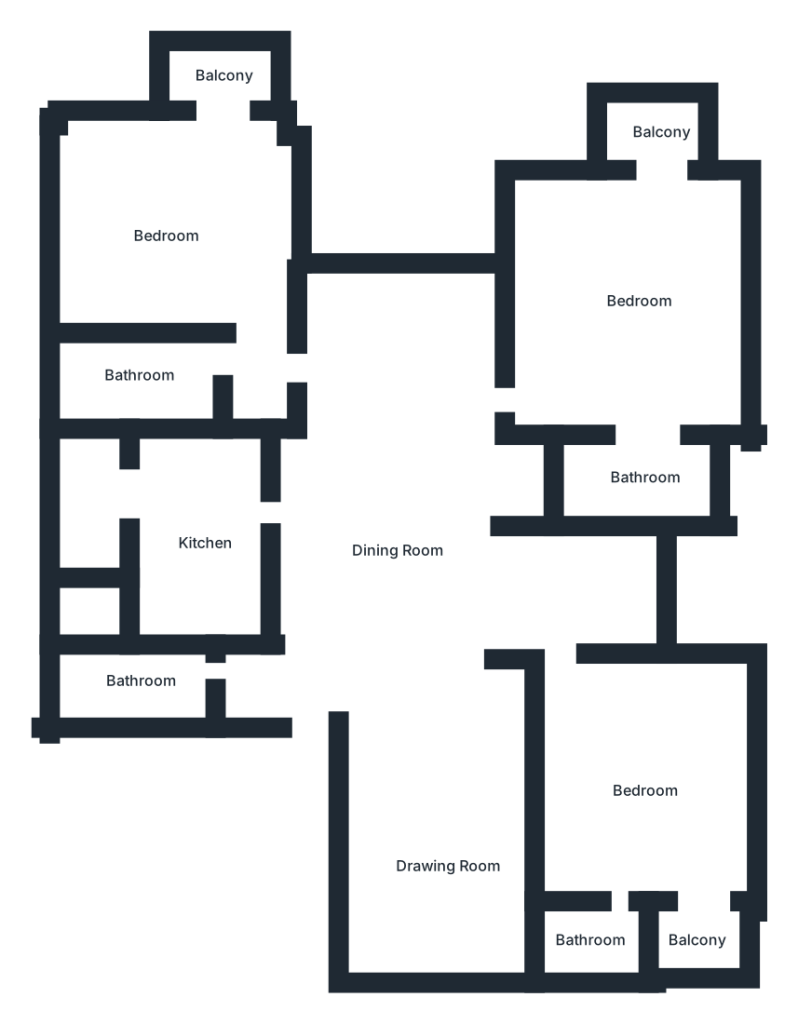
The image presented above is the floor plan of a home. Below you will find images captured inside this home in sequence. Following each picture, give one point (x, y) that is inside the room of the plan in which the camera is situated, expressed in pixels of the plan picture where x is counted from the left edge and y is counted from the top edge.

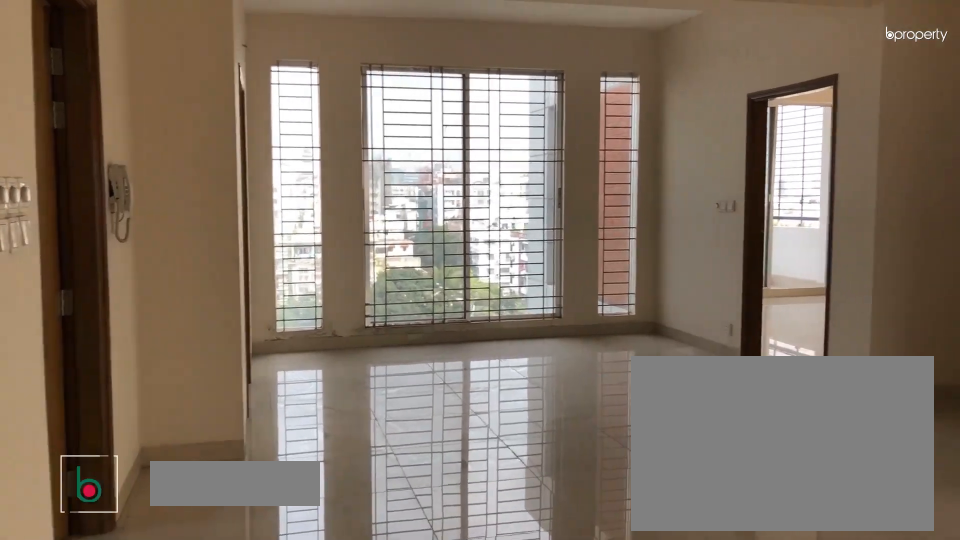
(395, 521)
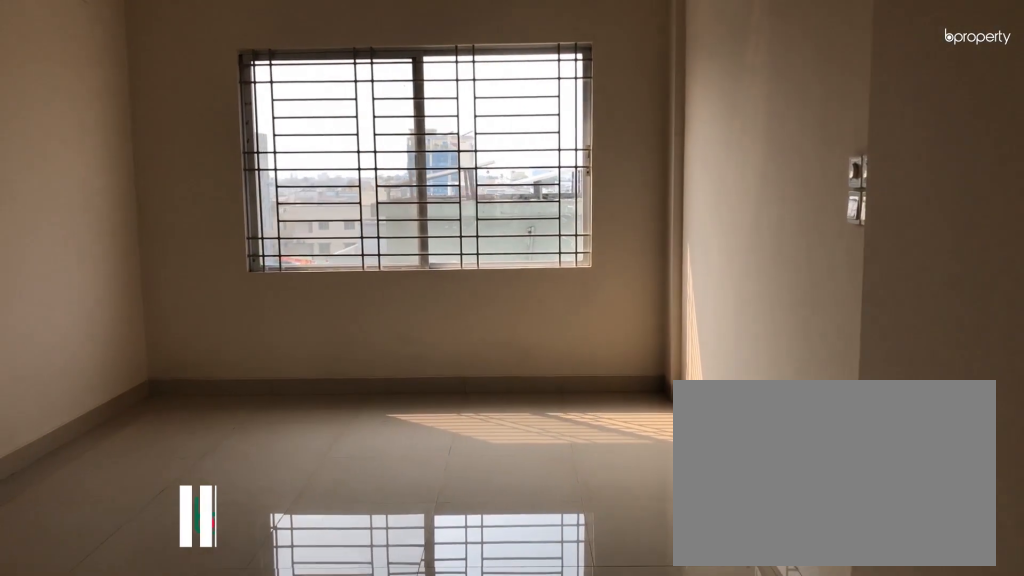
(453, 893)
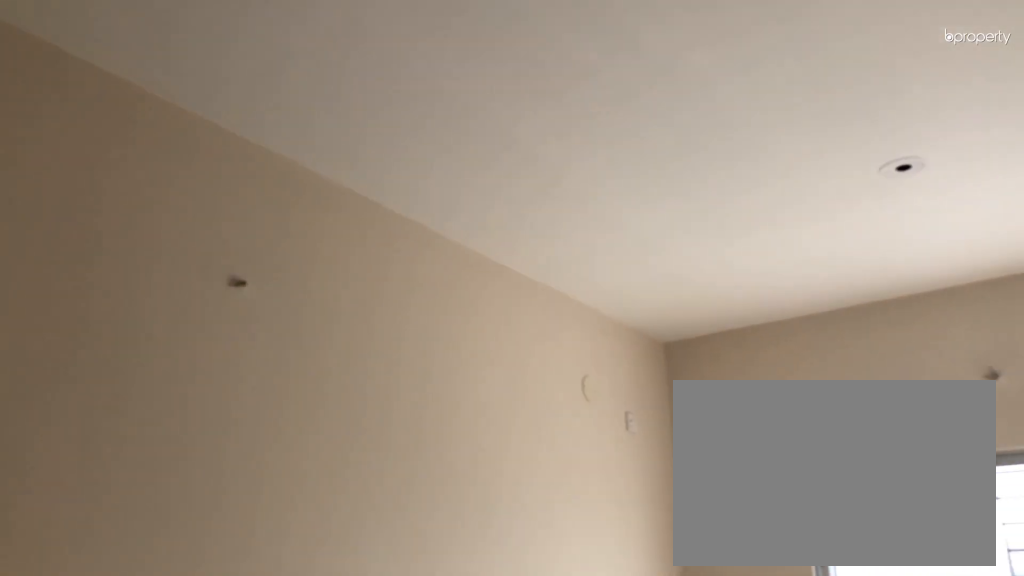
(453, 893)
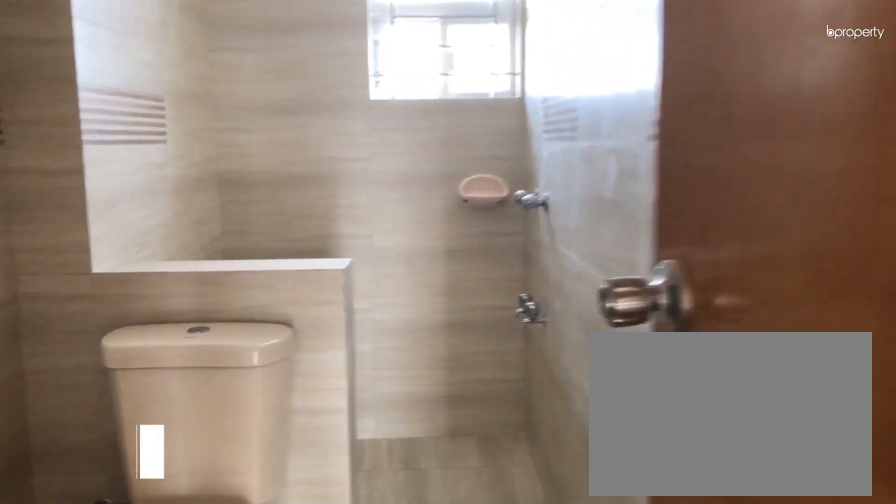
(139, 689)
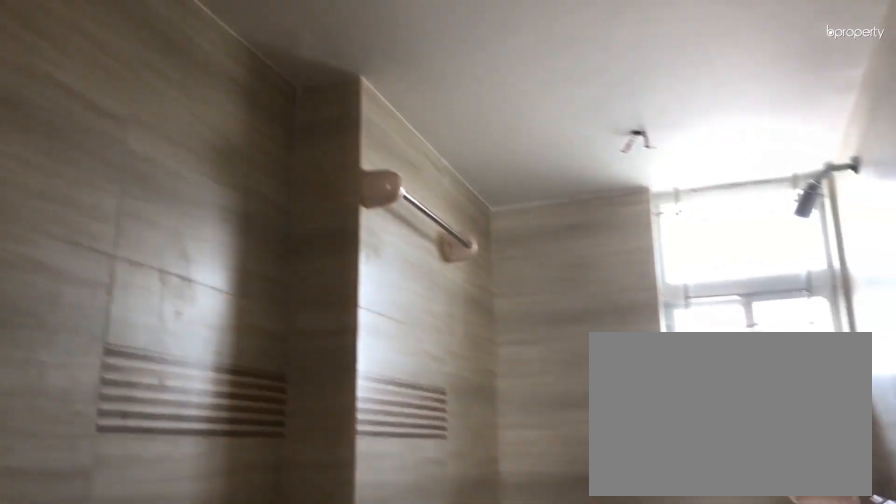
(139, 689)
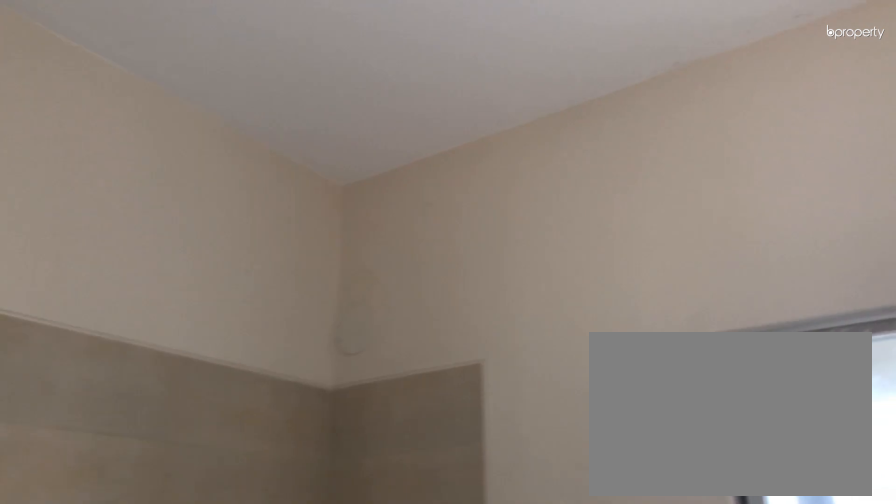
(200, 519)
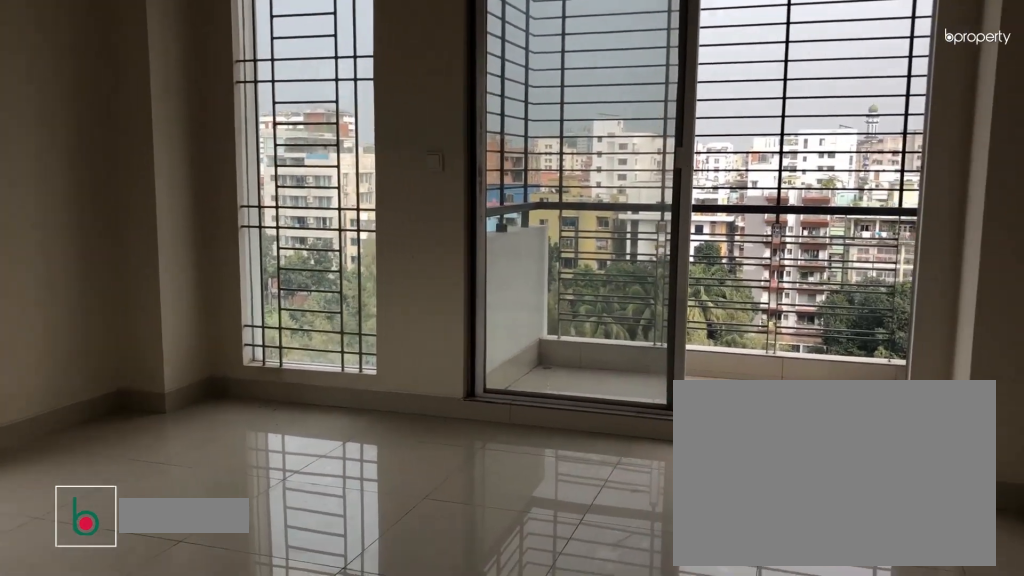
(181, 246)
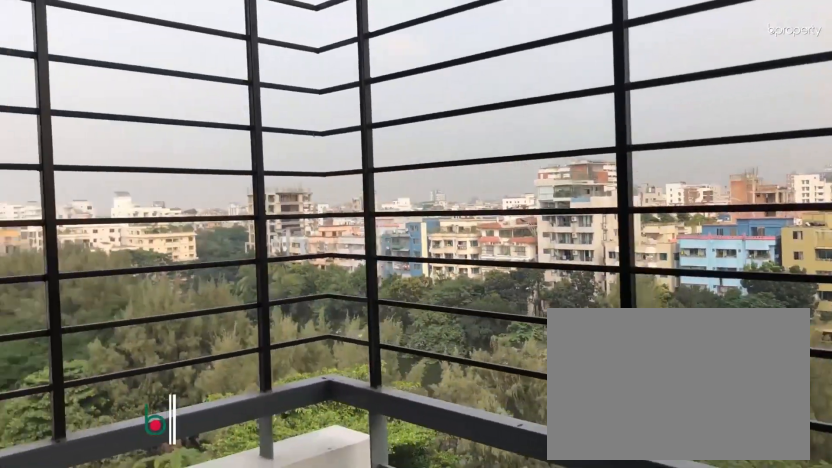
(221, 84)
